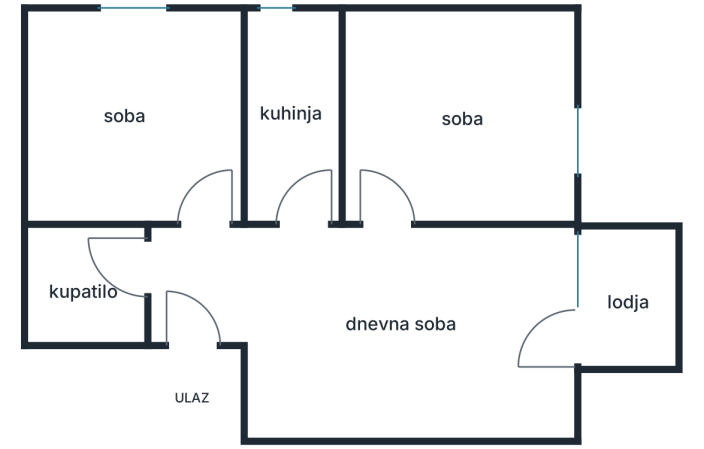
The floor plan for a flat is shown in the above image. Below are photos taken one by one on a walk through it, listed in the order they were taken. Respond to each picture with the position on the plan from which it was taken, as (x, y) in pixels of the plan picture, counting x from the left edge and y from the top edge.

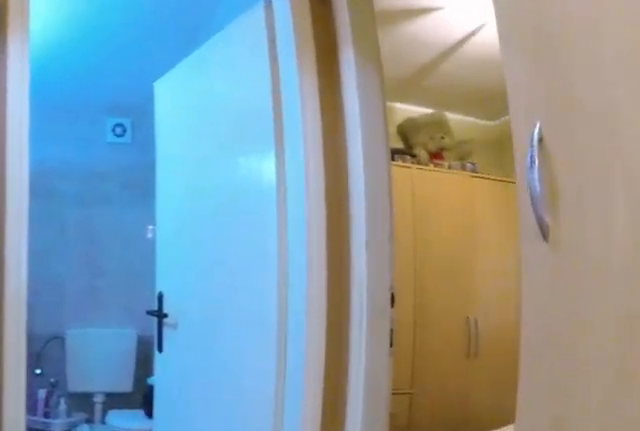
(262, 267)
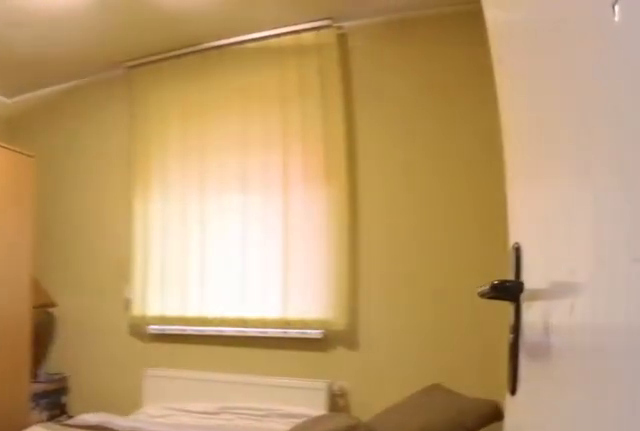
(214, 253)
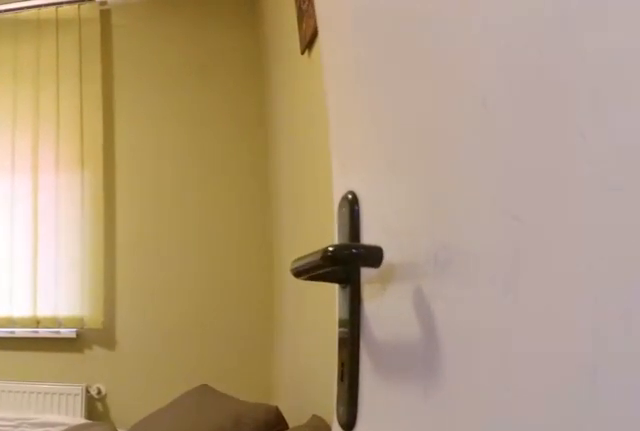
(203, 232)
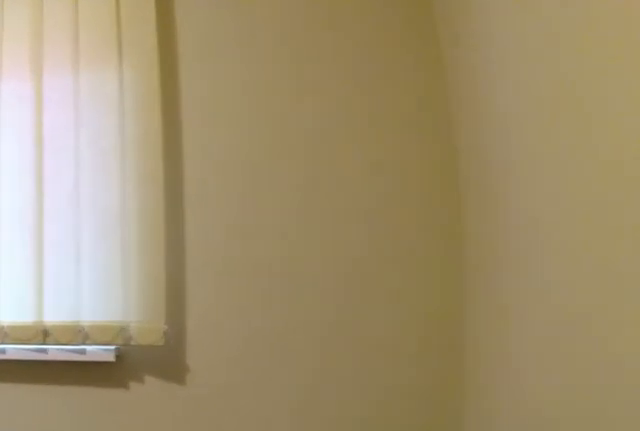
(203, 161)
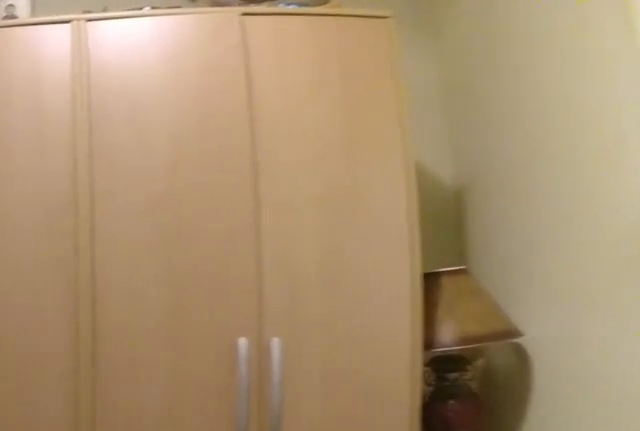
(217, 139)
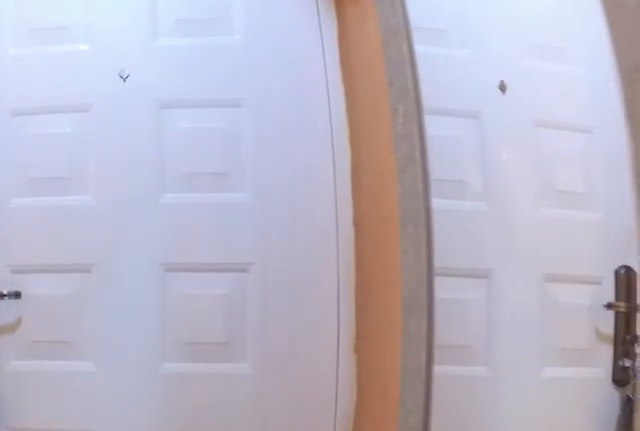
(176, 258)
